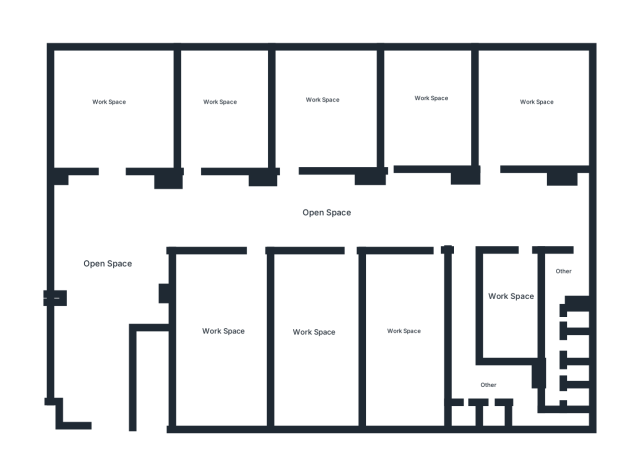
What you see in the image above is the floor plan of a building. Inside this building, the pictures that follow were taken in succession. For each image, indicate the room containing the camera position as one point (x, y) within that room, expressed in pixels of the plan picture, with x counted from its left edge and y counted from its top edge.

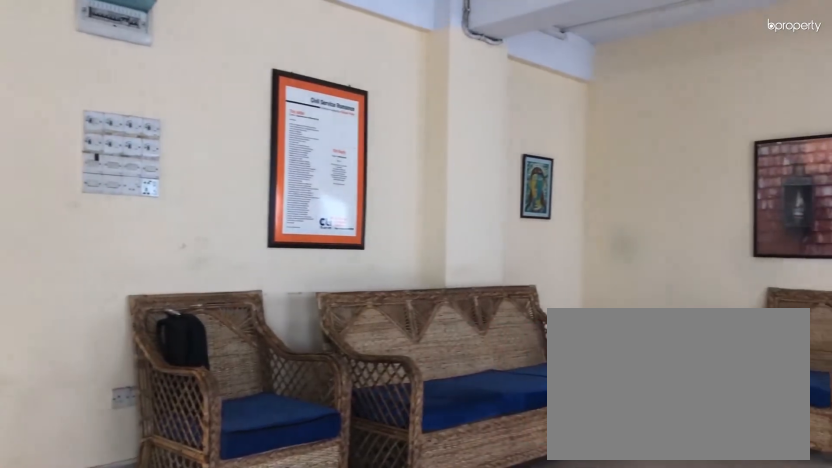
(111, 228)
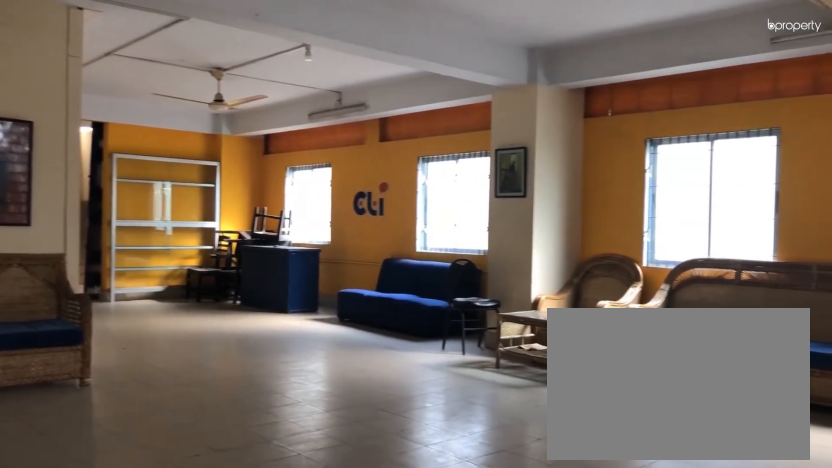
(111, 228)
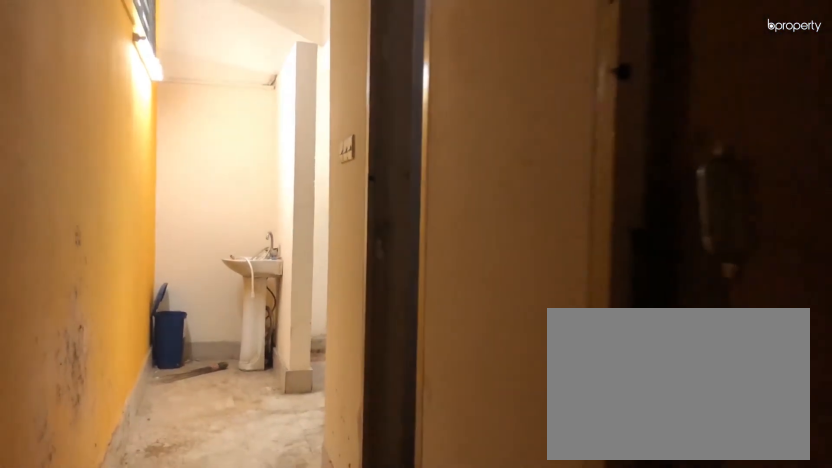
(553, 355)
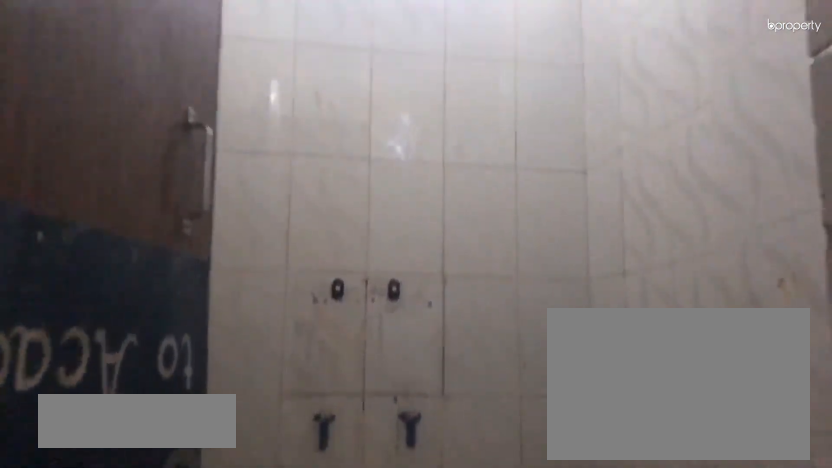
(576, 397)
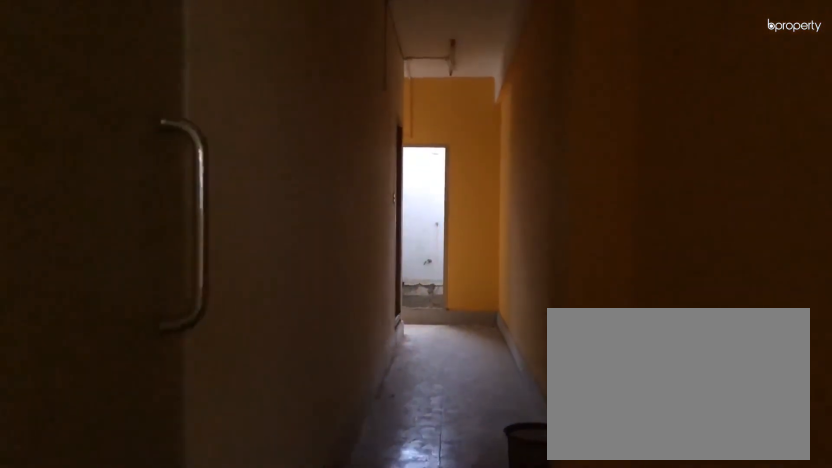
(464, 267)
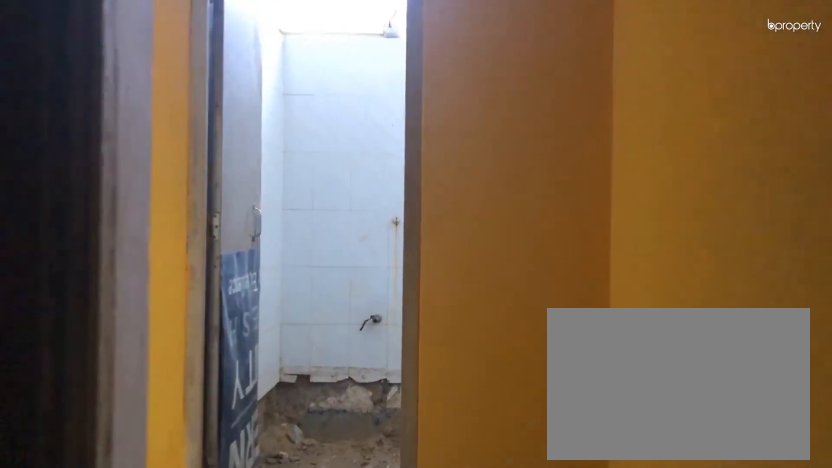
(463, 343)
